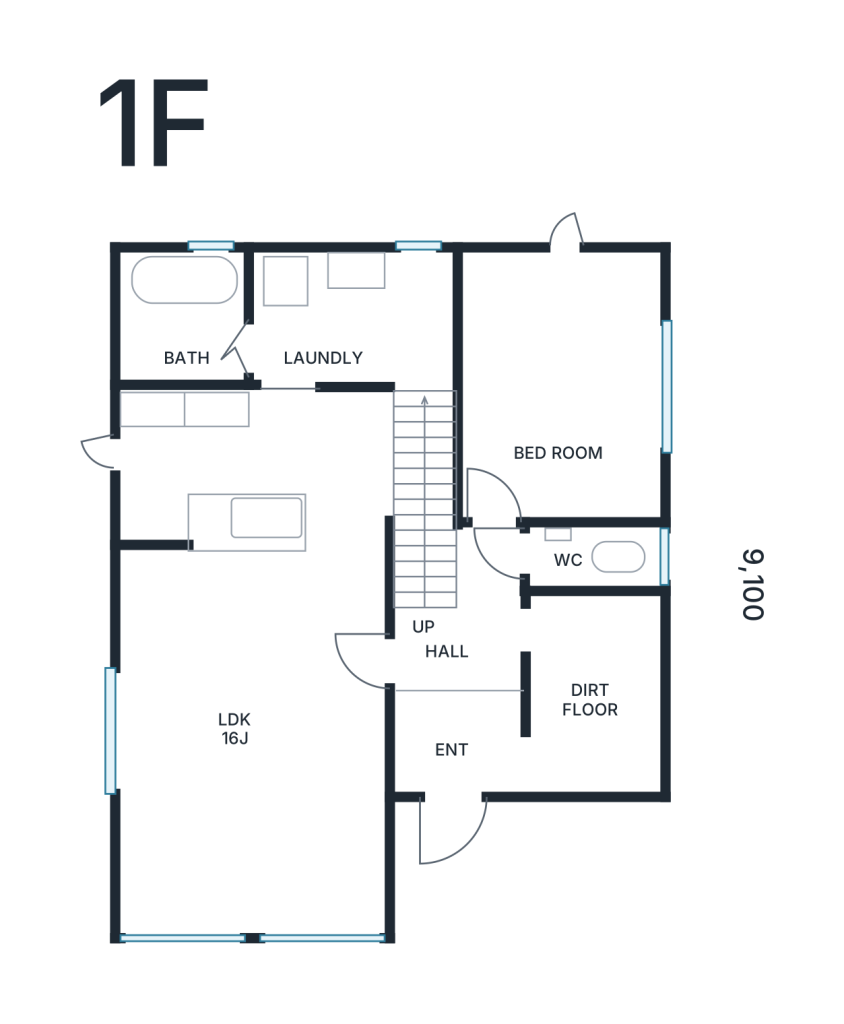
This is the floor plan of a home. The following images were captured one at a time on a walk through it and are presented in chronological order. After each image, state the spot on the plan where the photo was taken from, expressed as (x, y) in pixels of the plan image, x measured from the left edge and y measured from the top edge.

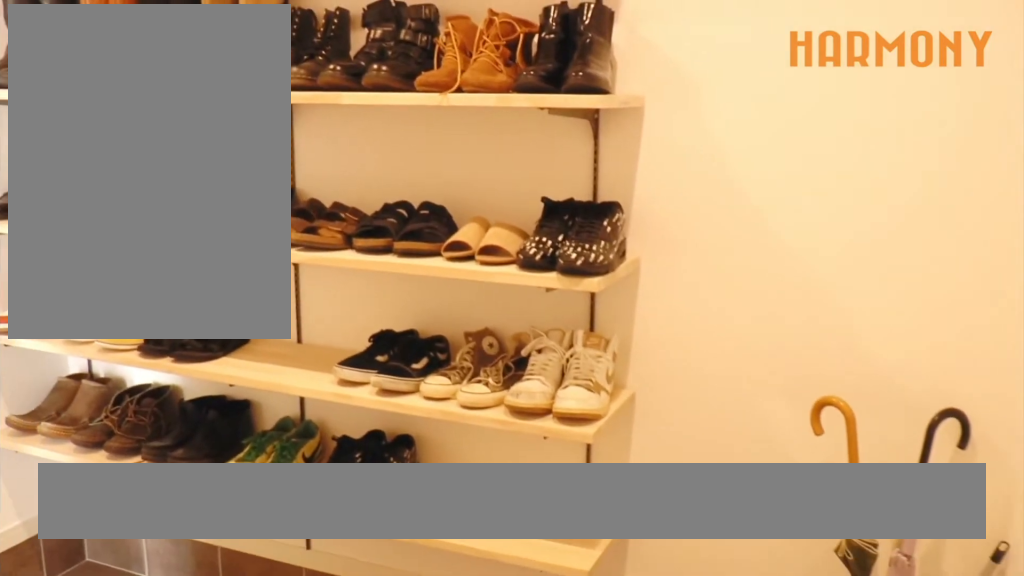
(572, 736)
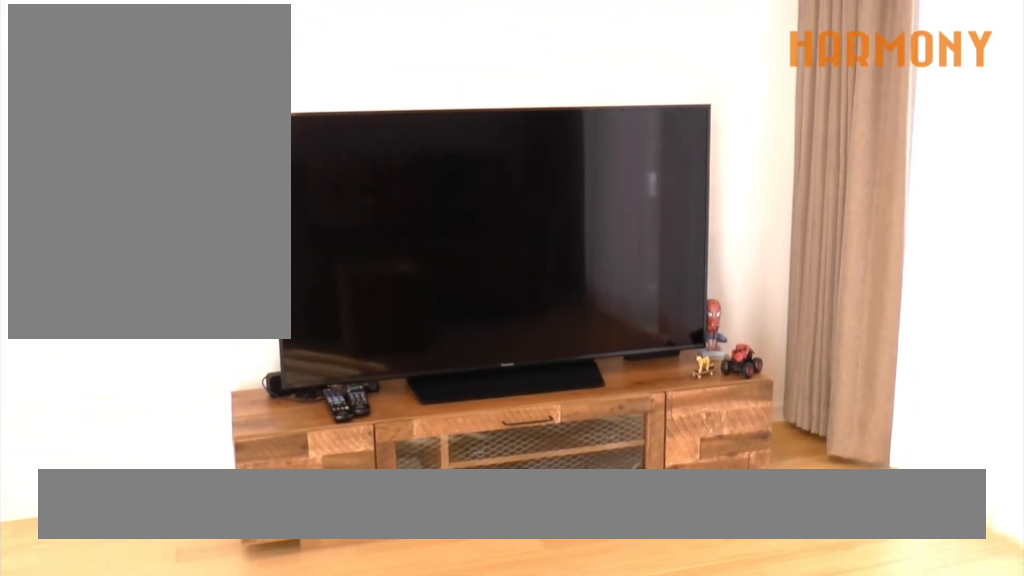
(222, 841)
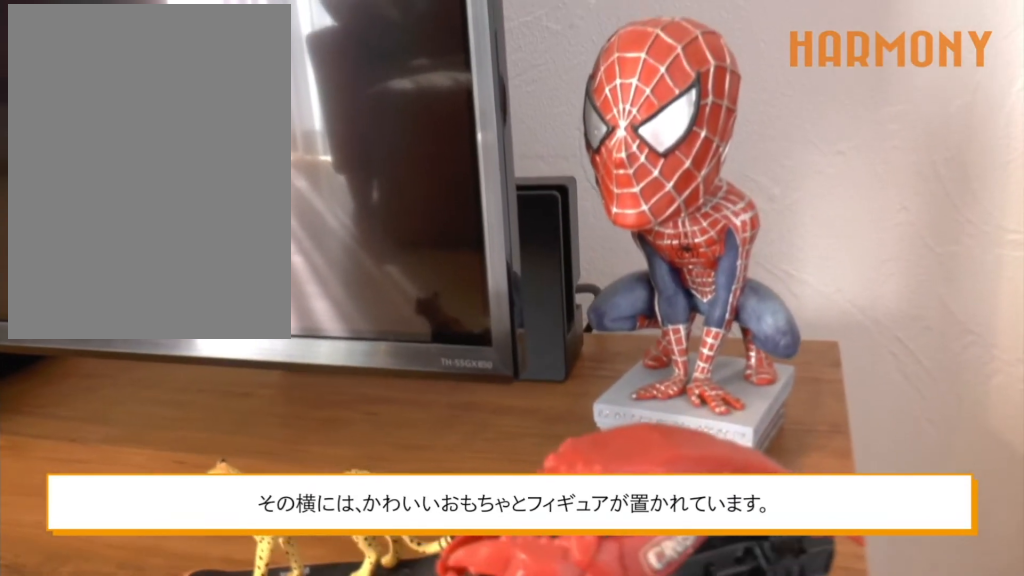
(223, 845)
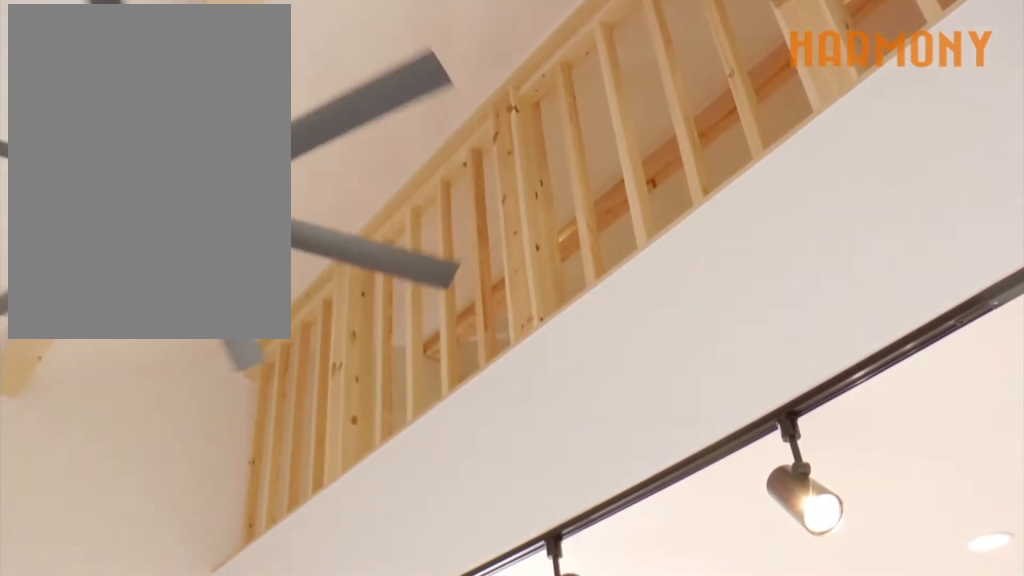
(223, 846)
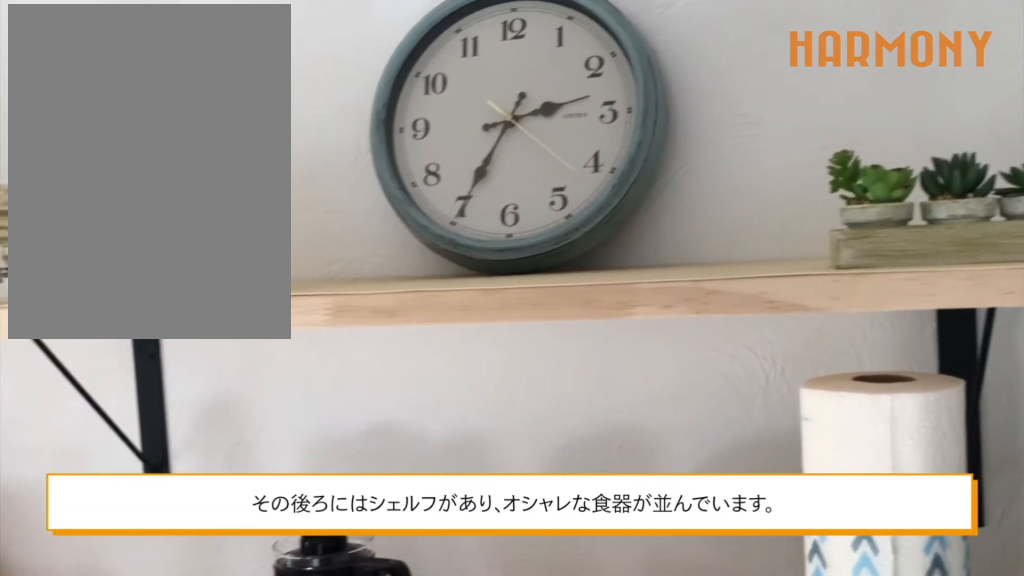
(232, 462)
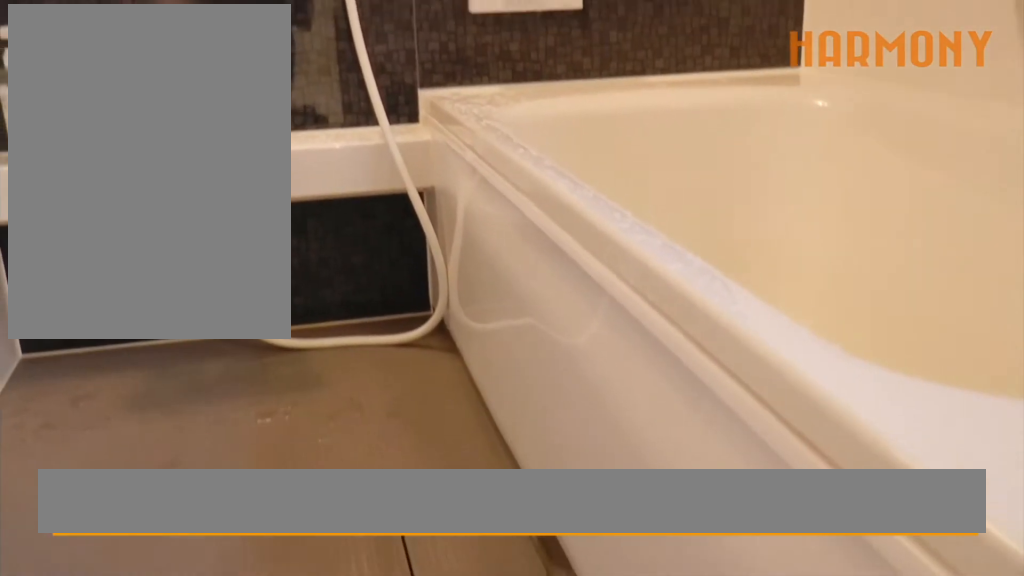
(218, 348)
